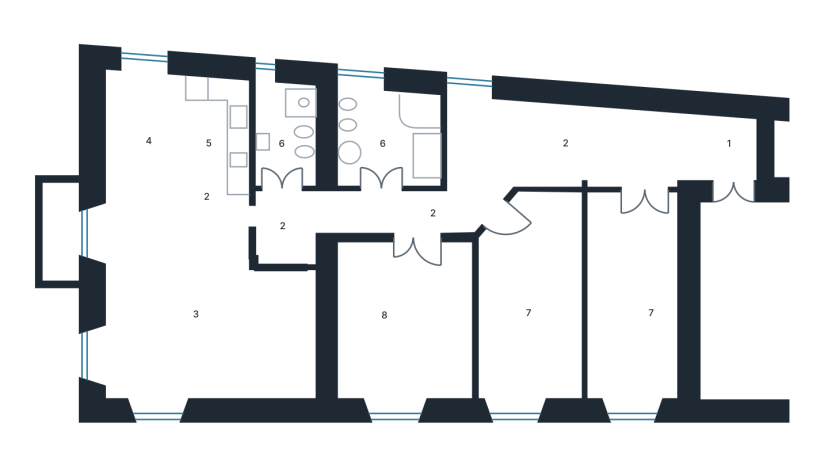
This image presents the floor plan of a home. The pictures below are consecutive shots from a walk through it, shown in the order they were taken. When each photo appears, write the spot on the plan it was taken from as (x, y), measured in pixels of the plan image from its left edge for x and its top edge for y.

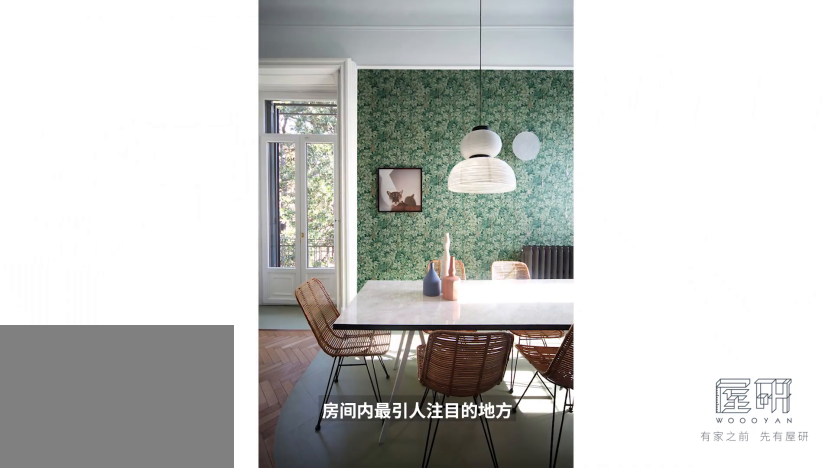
(215, 255)
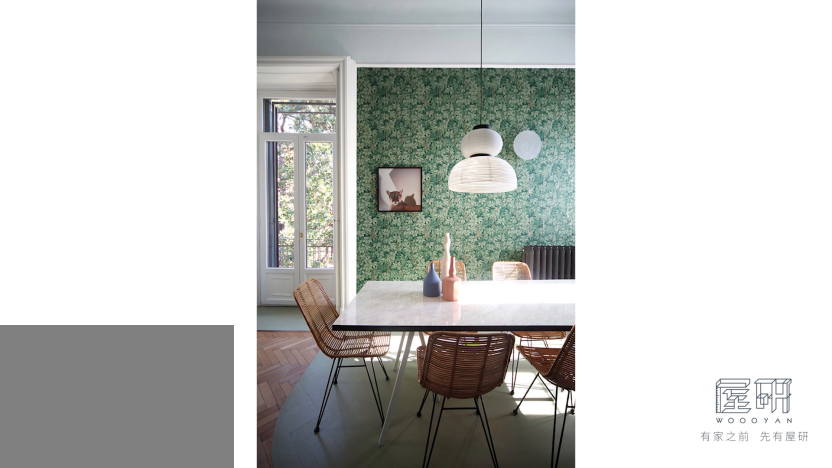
(215, 255)
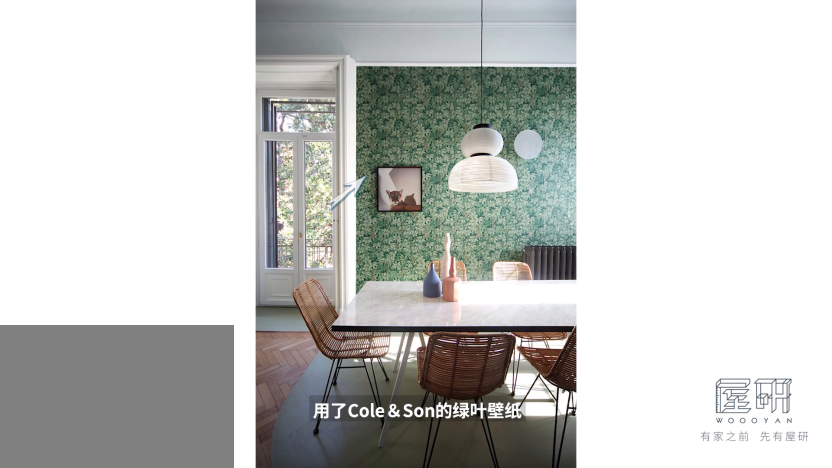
(215, 255)
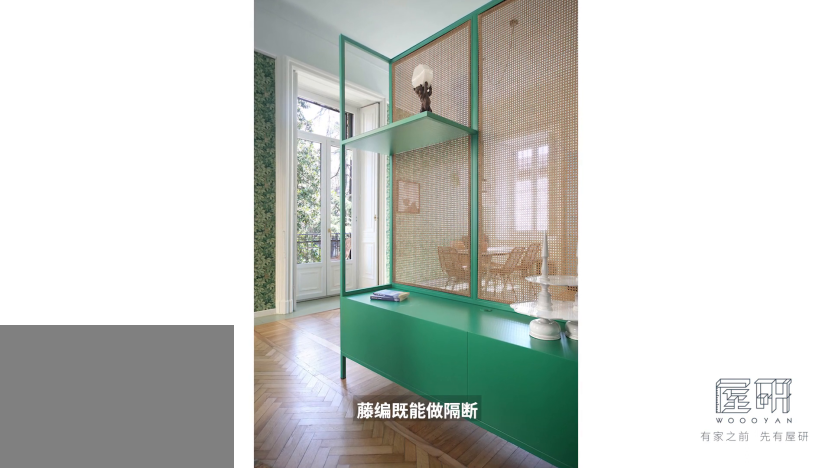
(197, 297)
